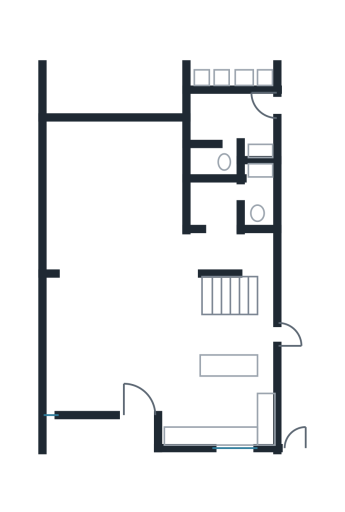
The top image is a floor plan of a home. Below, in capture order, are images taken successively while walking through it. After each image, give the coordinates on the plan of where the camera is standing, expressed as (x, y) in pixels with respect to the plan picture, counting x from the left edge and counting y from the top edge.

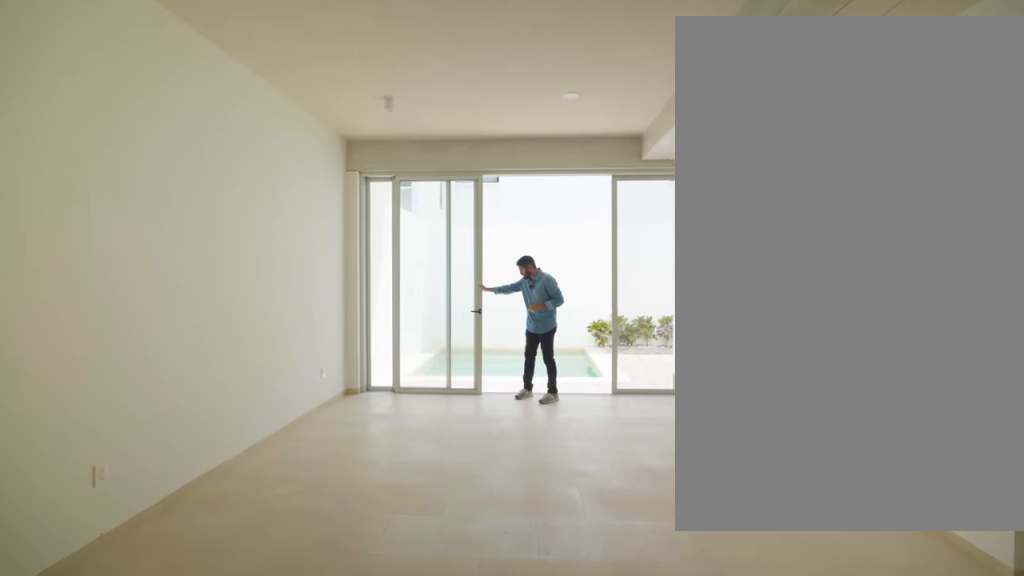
(103, 284)
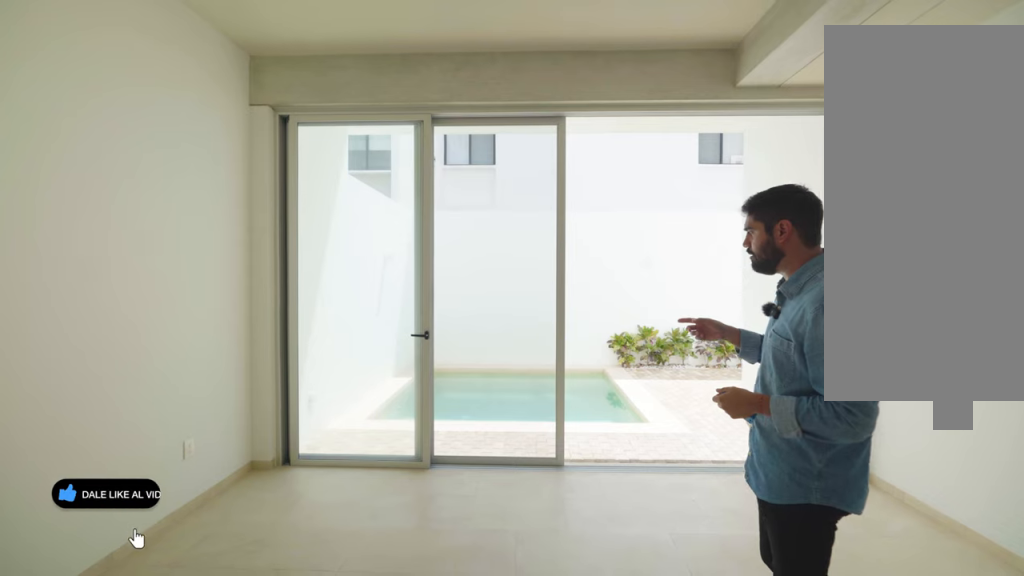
(112, 215)
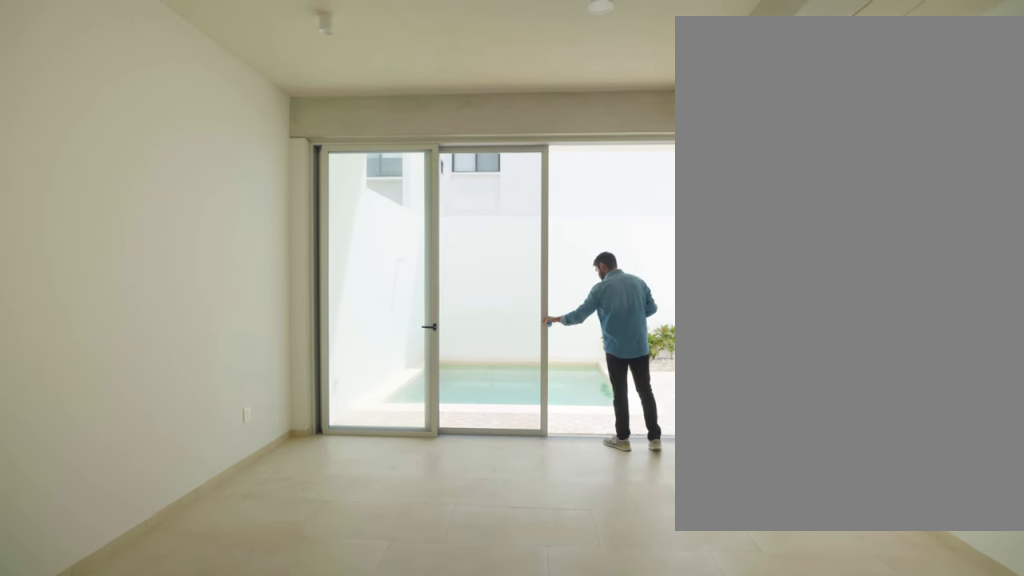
(111, 212)
